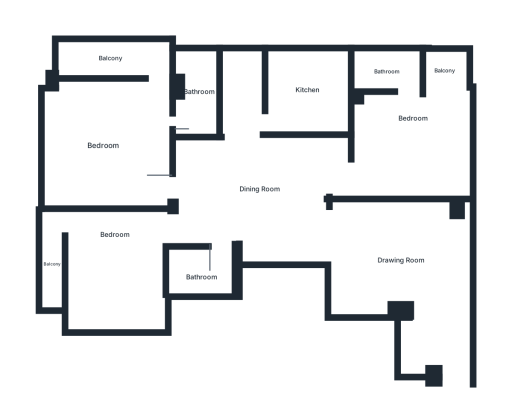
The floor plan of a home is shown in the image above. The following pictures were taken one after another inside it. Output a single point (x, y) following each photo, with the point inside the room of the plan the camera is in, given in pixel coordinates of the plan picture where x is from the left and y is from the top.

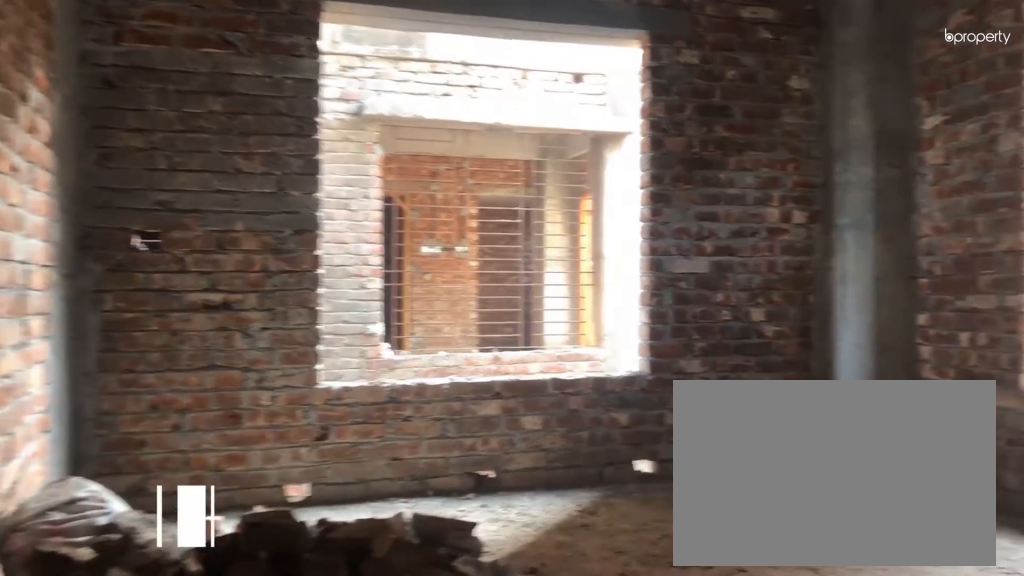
(103, 143)
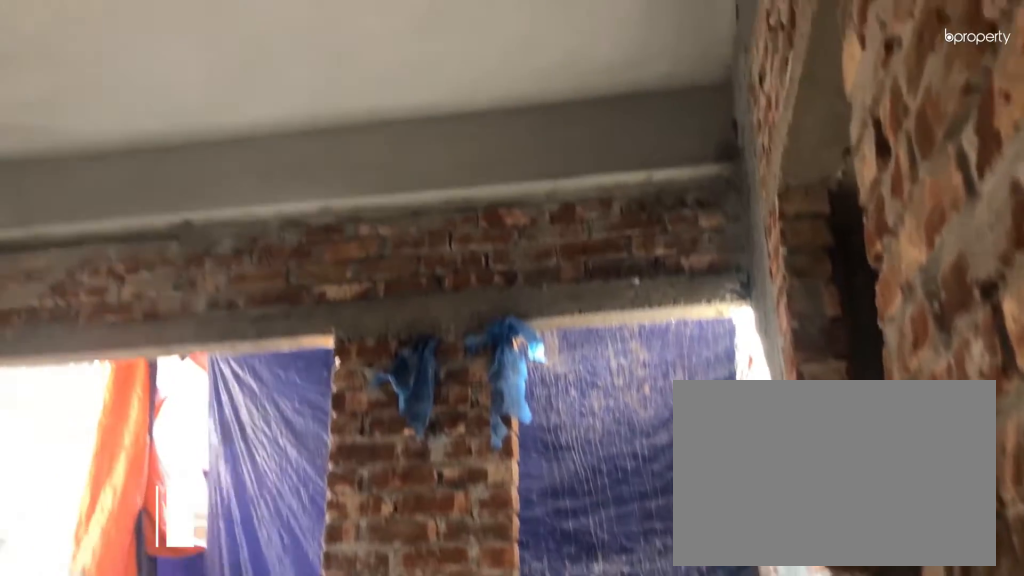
(102, 144)
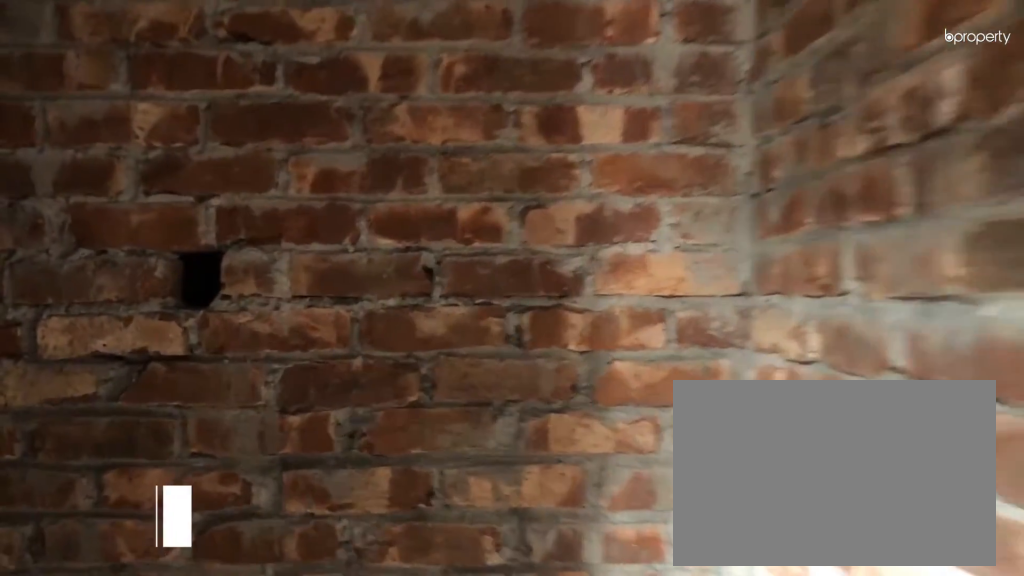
(196, 90)
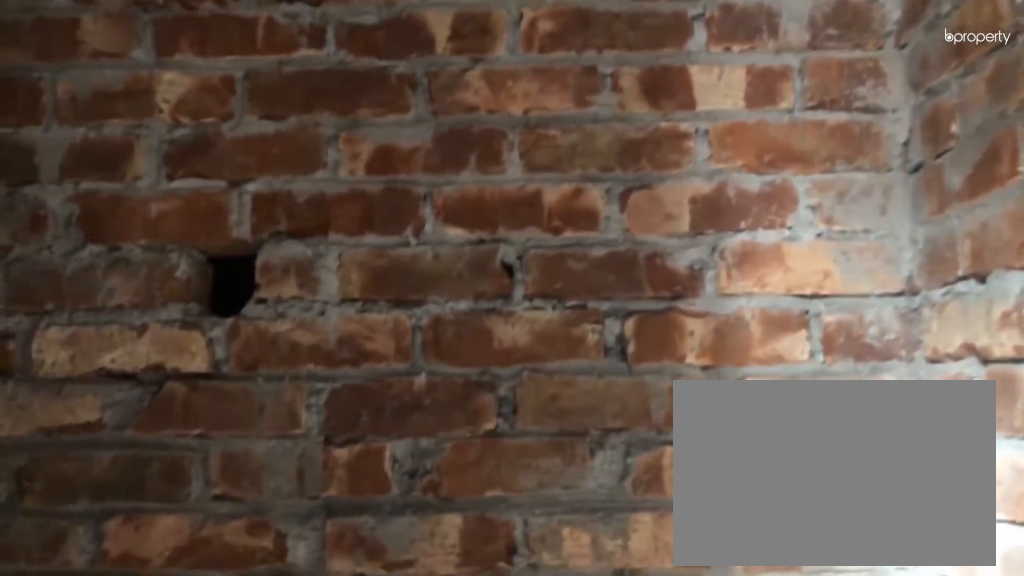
(196, 90)
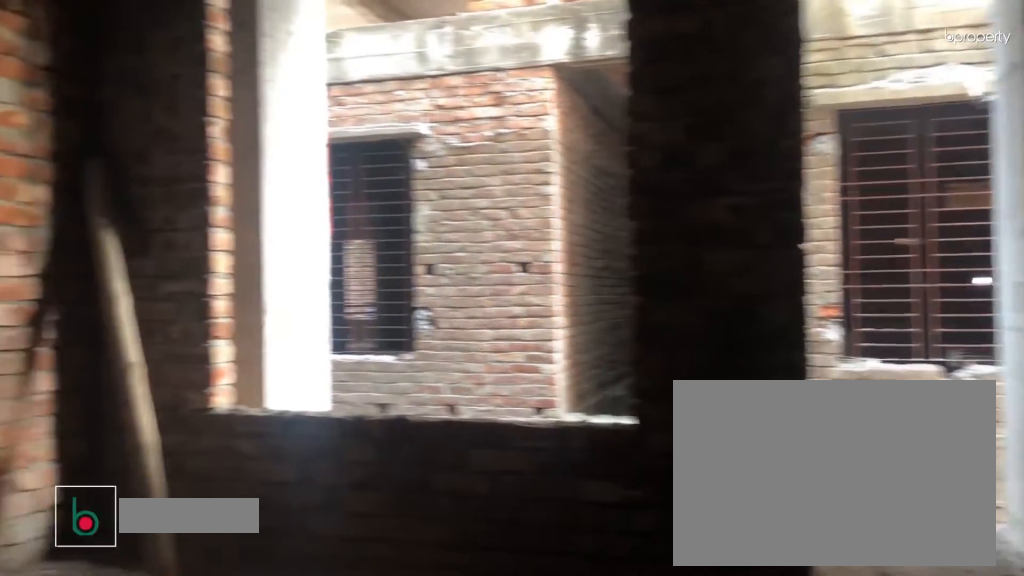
(113, 273)
